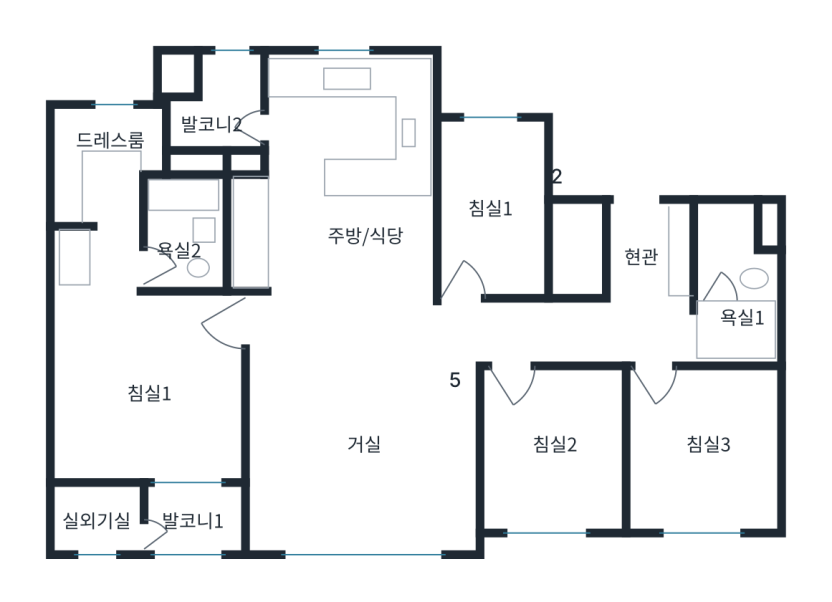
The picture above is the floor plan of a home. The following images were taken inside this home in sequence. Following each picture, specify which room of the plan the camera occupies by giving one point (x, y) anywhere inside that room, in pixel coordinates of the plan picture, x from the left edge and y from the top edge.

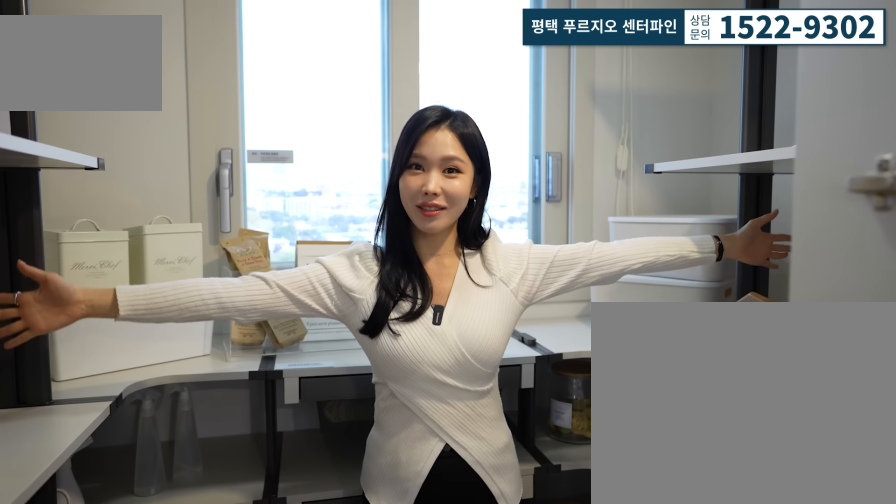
(490, 232)
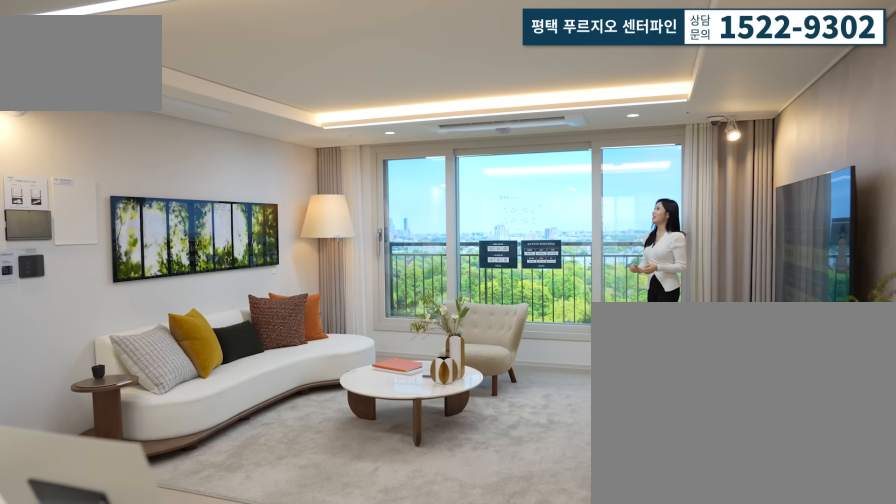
(357, 464)
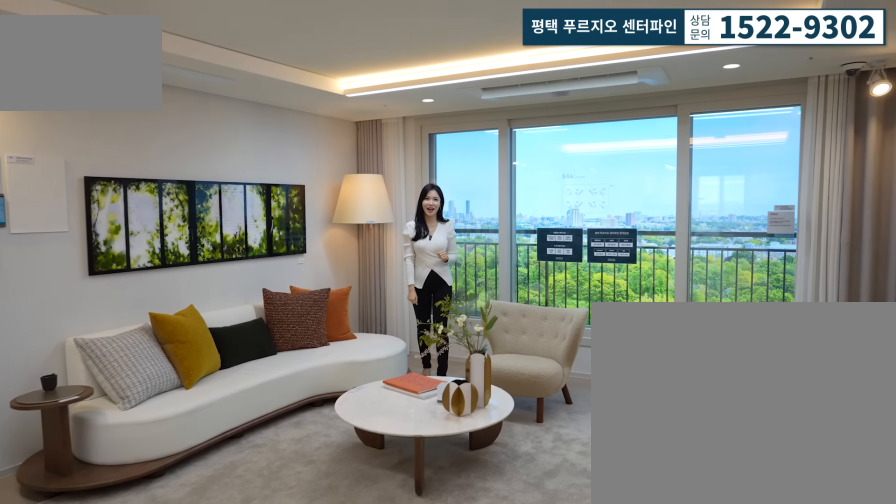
(356, 464)
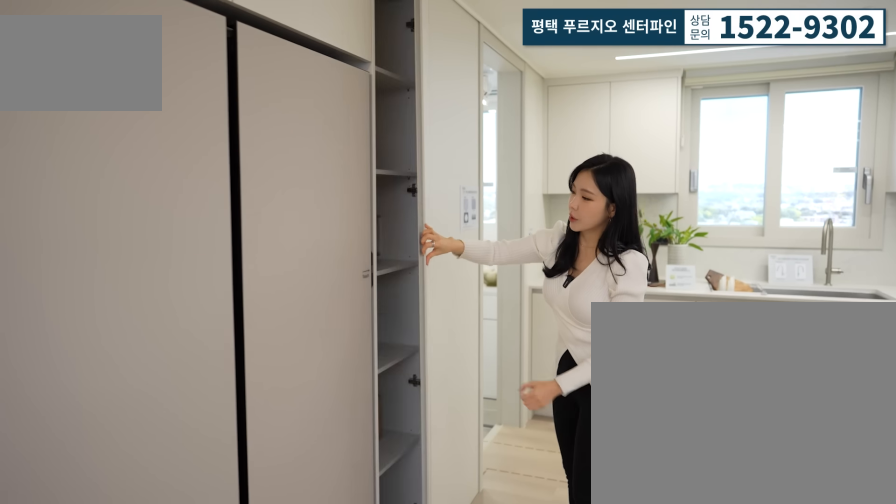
(356, 201)
